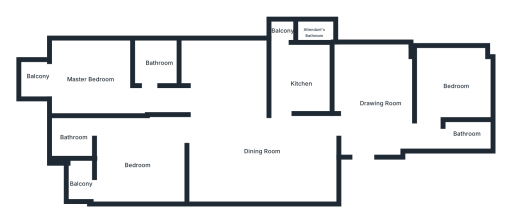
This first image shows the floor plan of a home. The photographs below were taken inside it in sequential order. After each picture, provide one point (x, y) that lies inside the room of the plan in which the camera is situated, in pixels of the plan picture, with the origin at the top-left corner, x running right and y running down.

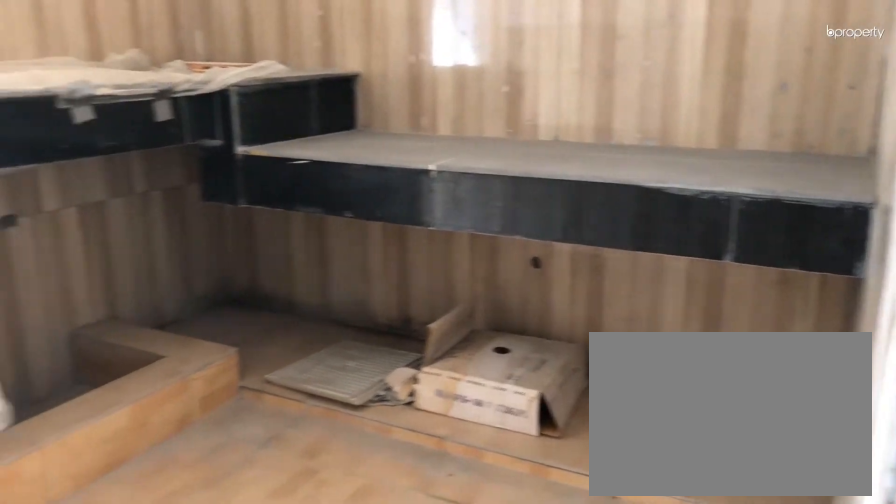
(302, 84)
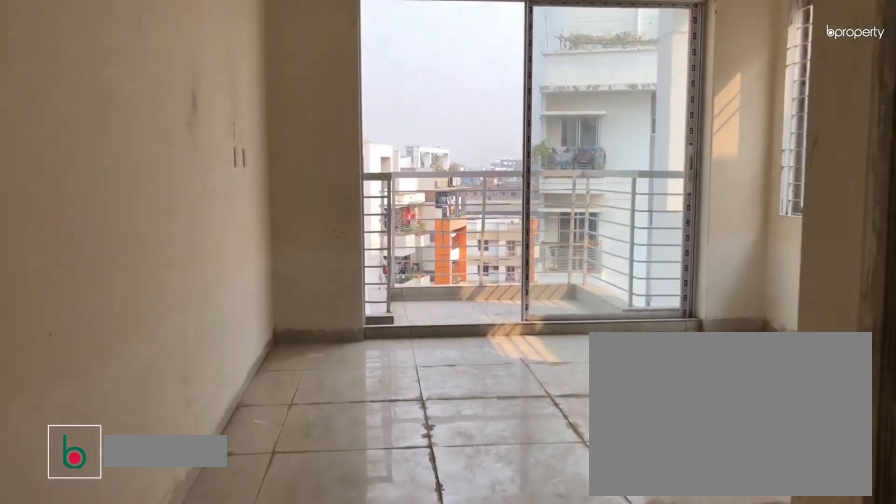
(88, 80)
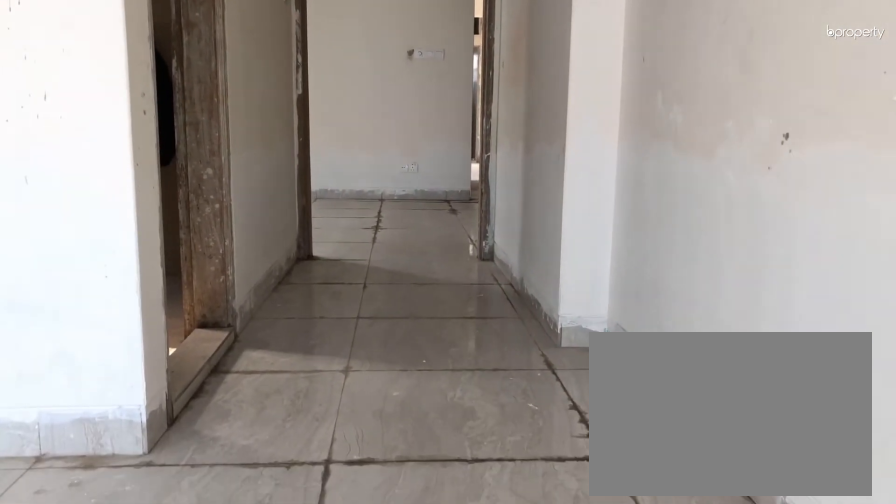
(88, 80)
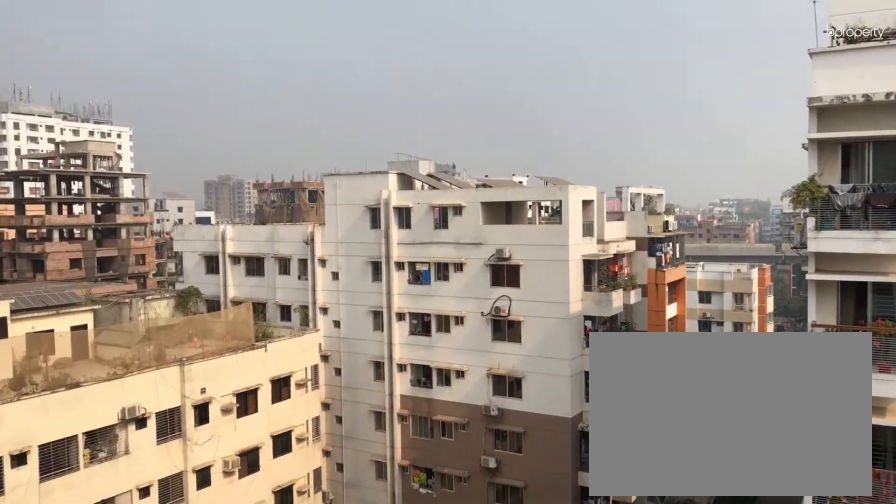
(39, 77)
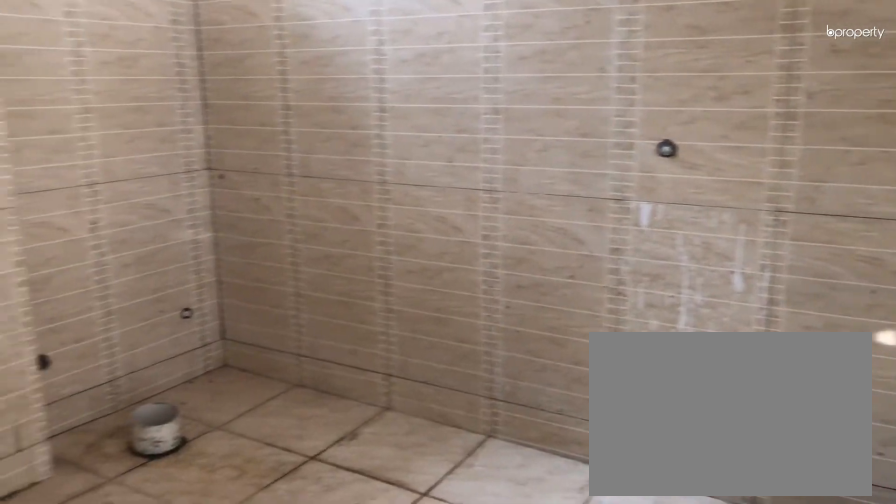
(158, 62)
